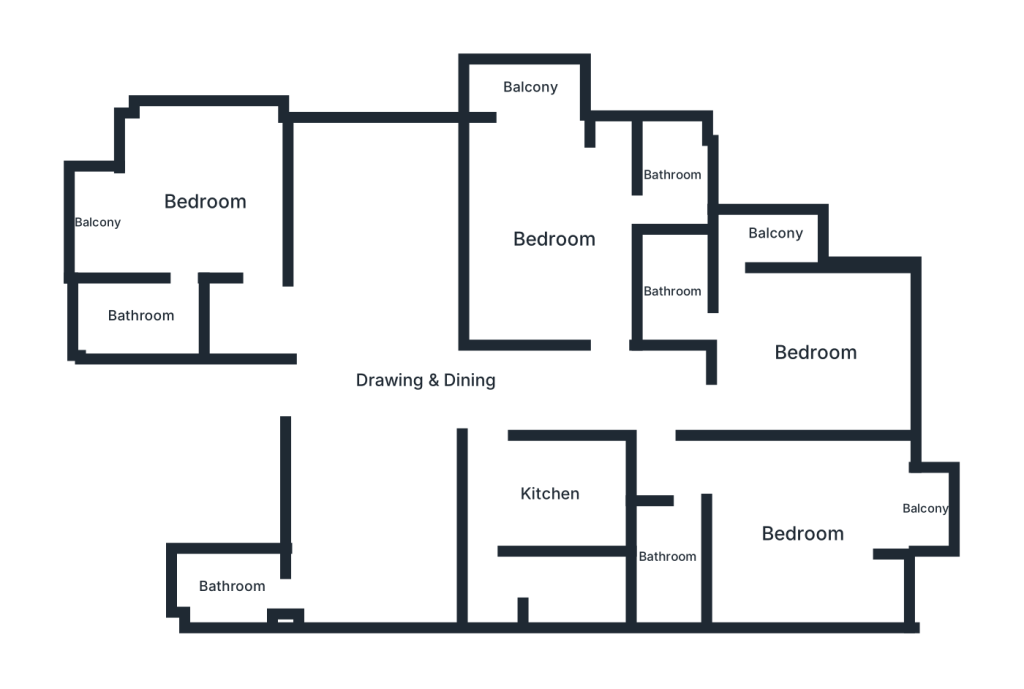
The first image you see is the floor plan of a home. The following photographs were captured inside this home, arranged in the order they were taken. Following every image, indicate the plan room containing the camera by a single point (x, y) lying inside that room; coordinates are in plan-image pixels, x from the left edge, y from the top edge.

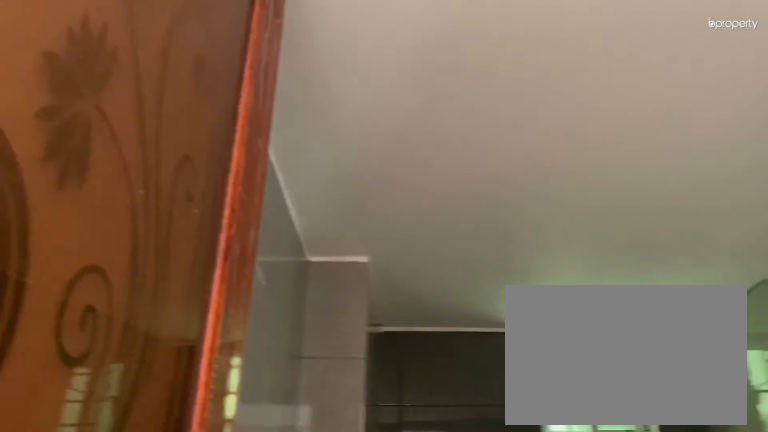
(667, 555)
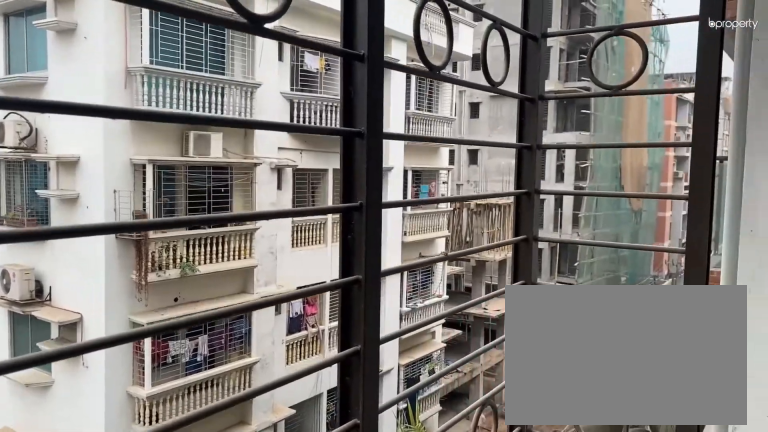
(926, 509)
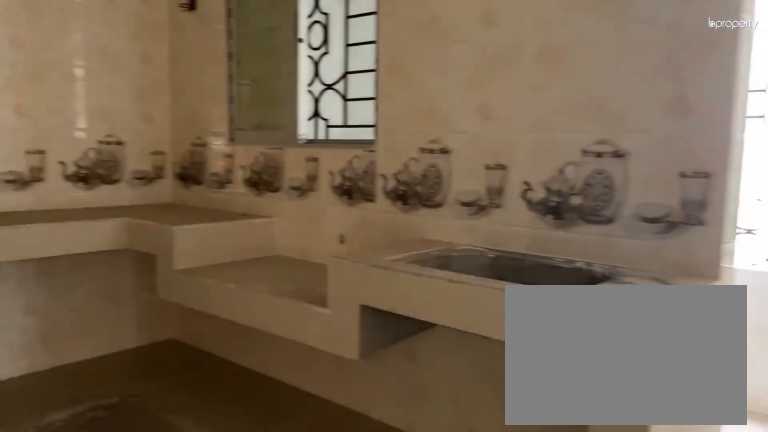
(551, 494)
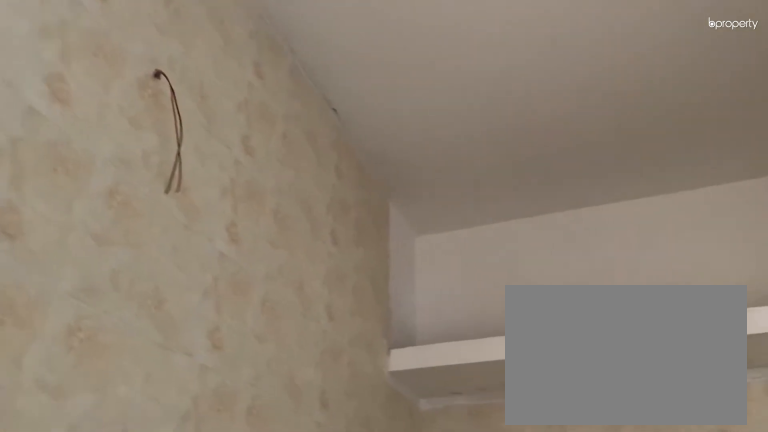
(551, 494)
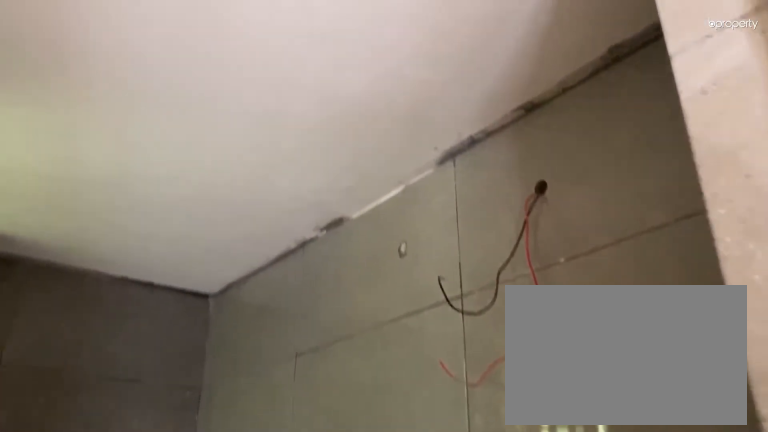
(233, 586)
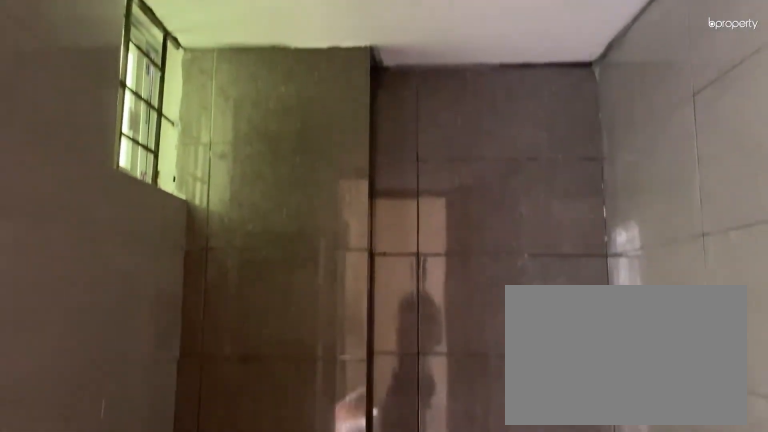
(233, 586)
